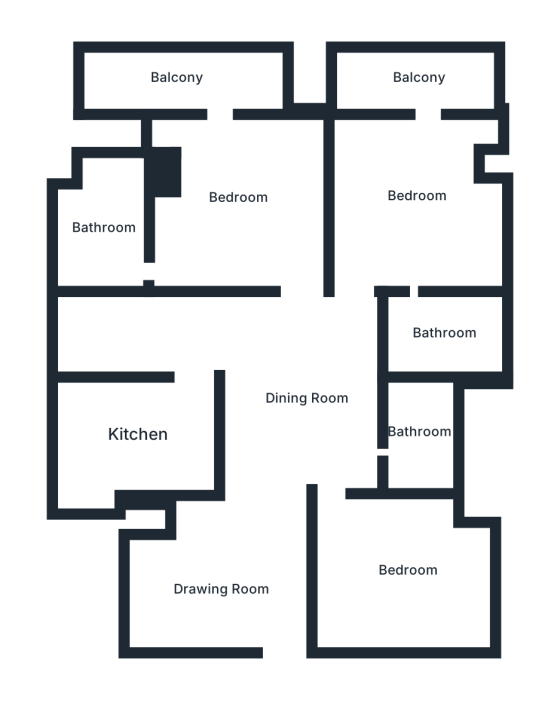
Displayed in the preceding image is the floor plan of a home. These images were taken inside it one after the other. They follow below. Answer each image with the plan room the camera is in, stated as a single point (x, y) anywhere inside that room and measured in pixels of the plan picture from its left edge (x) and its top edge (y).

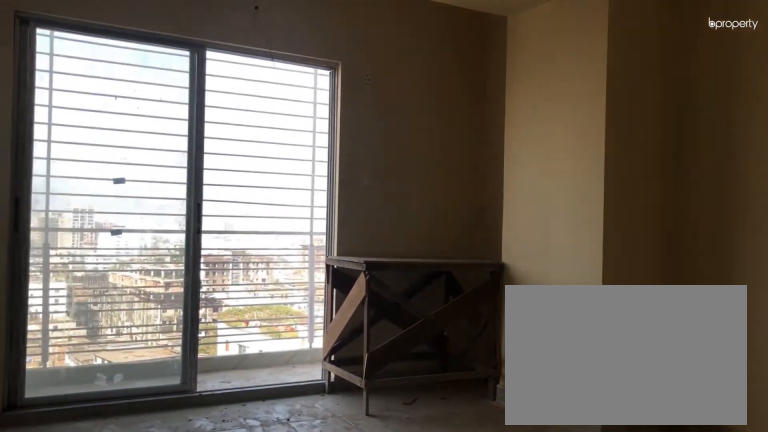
(417, 195)
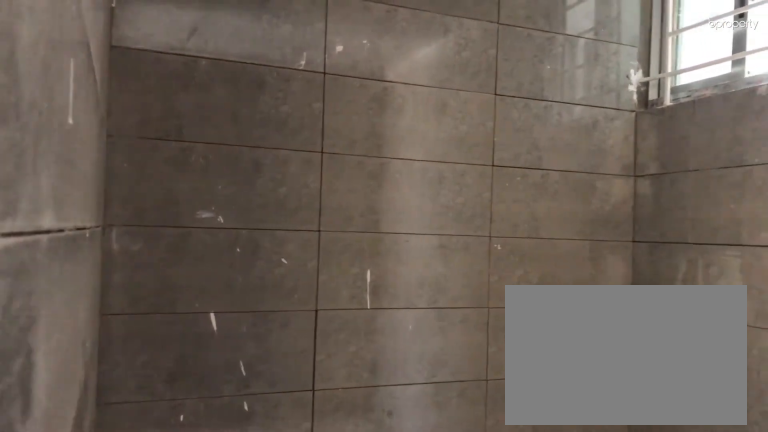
(442, 336)
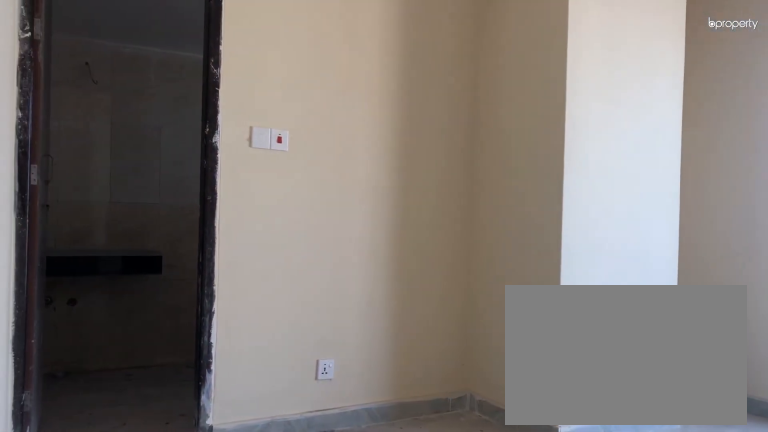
(239, 197)
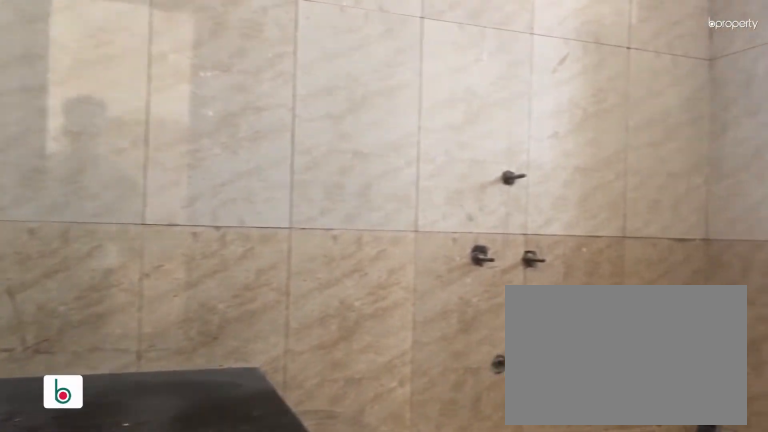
(104, 230)
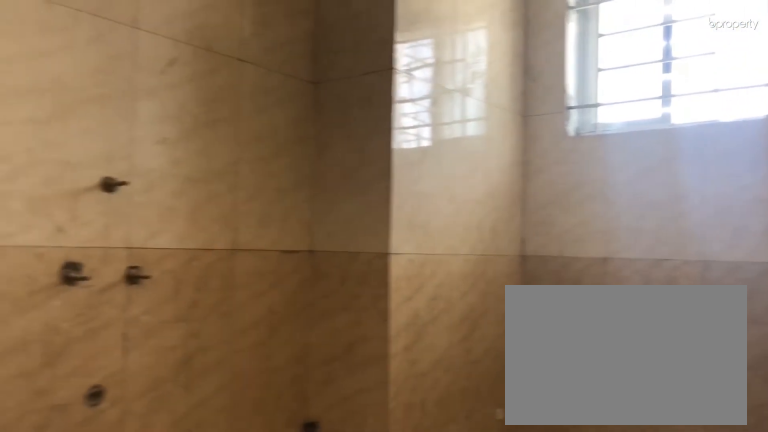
(104, 230)
